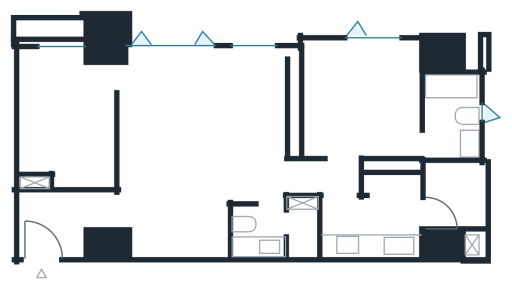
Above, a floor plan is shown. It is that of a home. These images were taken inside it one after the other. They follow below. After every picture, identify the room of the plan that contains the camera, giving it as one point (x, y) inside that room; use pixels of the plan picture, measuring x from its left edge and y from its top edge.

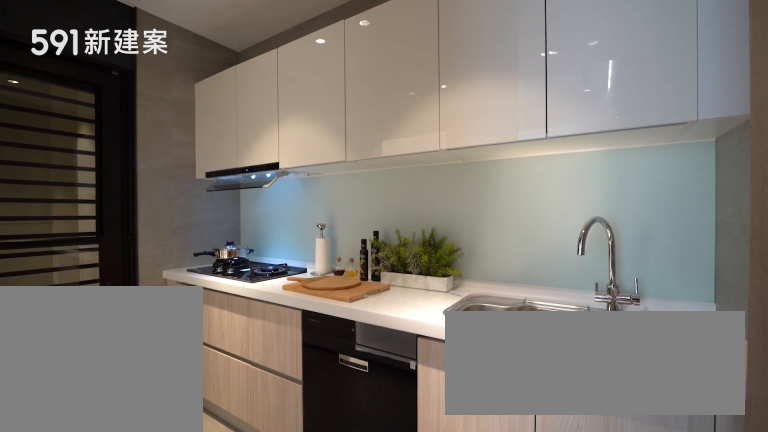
(373, 220)
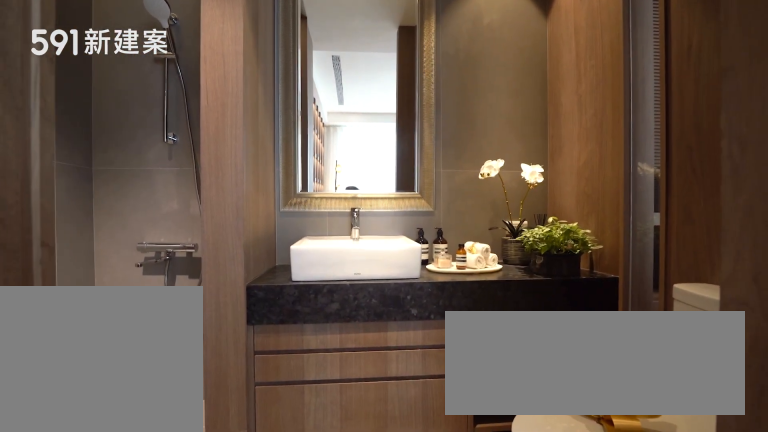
(273, 232)
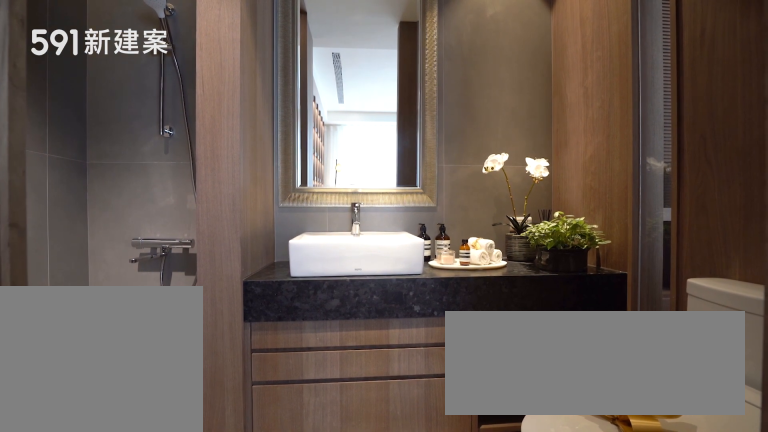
(273, 232)
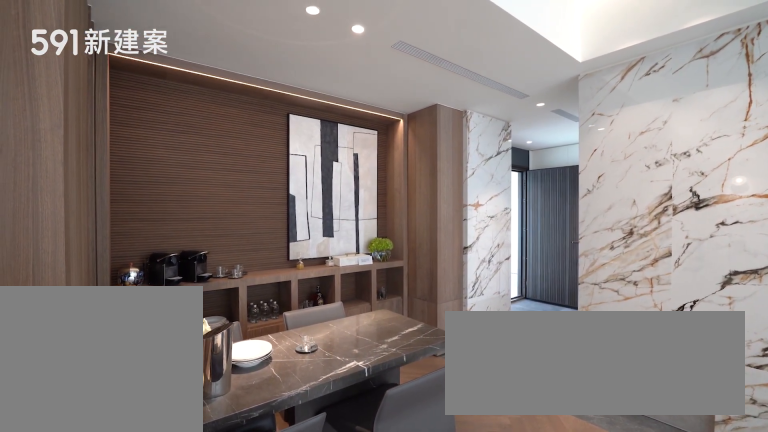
(178, 217)
